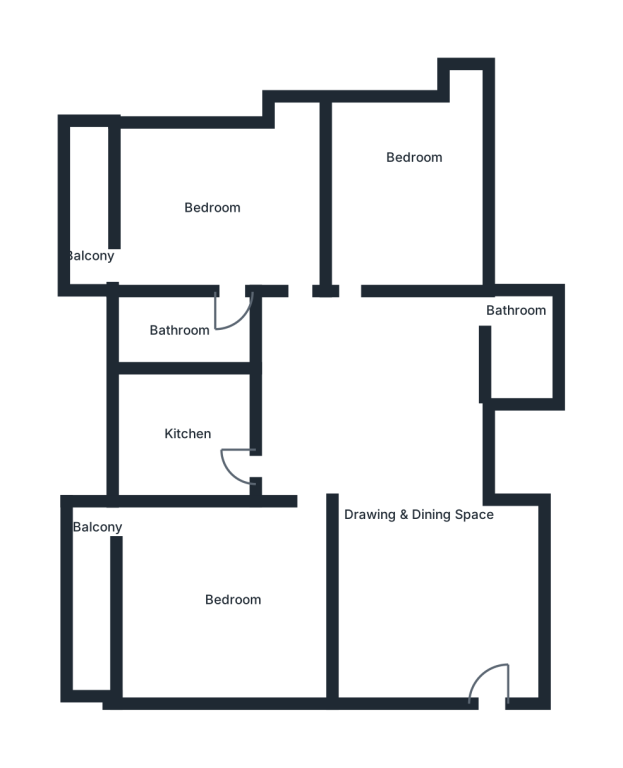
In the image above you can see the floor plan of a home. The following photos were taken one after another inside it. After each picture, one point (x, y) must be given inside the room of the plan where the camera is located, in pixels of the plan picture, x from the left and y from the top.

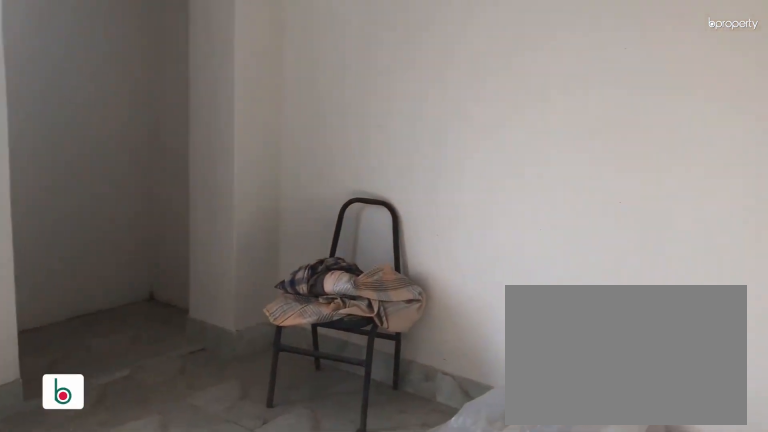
(398, 197)
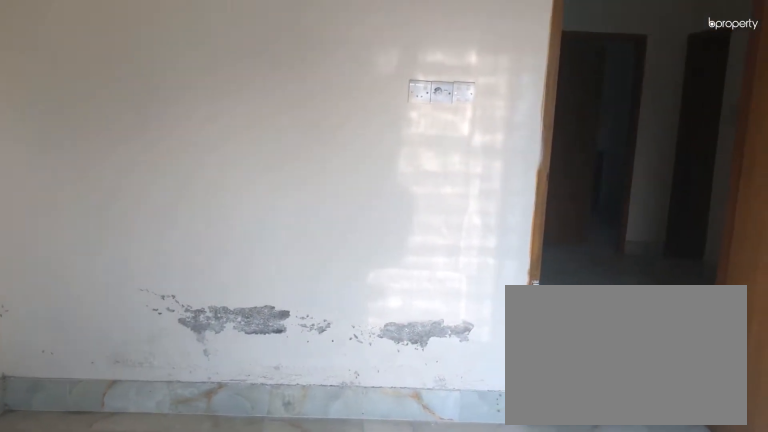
(398, 197)
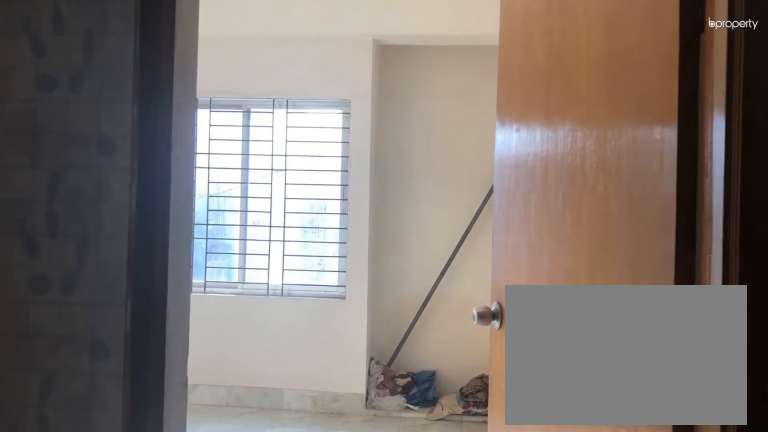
(301, 268)
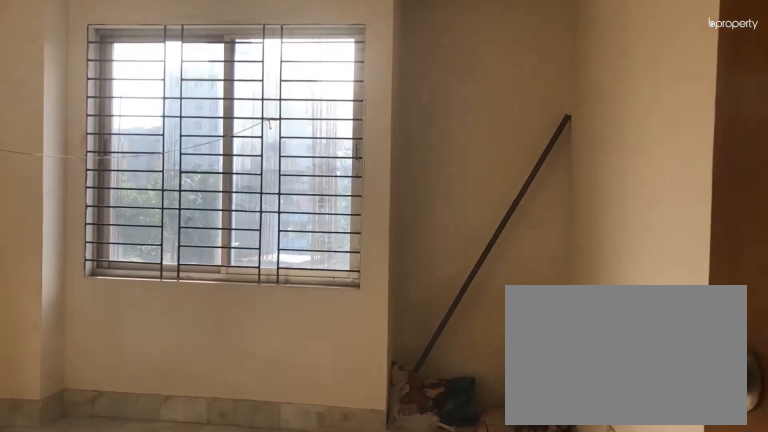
(203, 207)
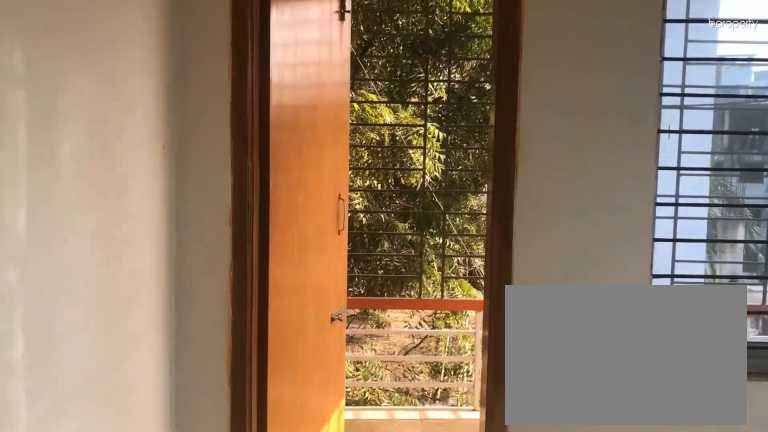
(197, 215)
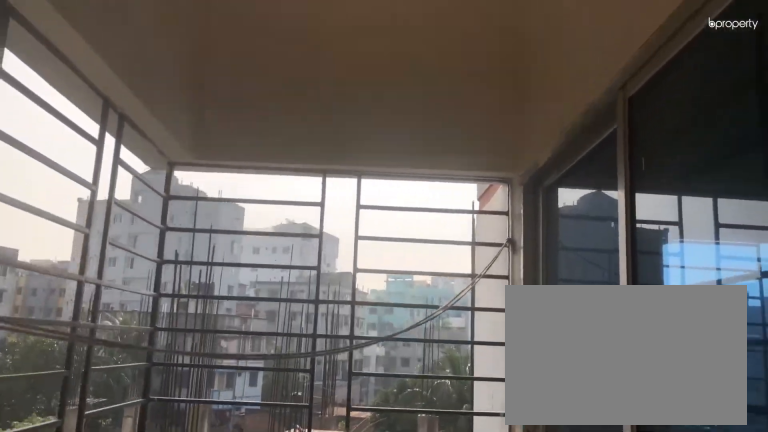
(86, 229)
